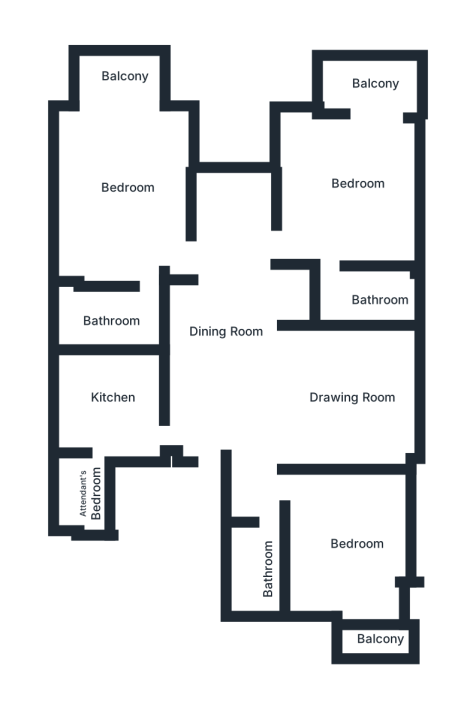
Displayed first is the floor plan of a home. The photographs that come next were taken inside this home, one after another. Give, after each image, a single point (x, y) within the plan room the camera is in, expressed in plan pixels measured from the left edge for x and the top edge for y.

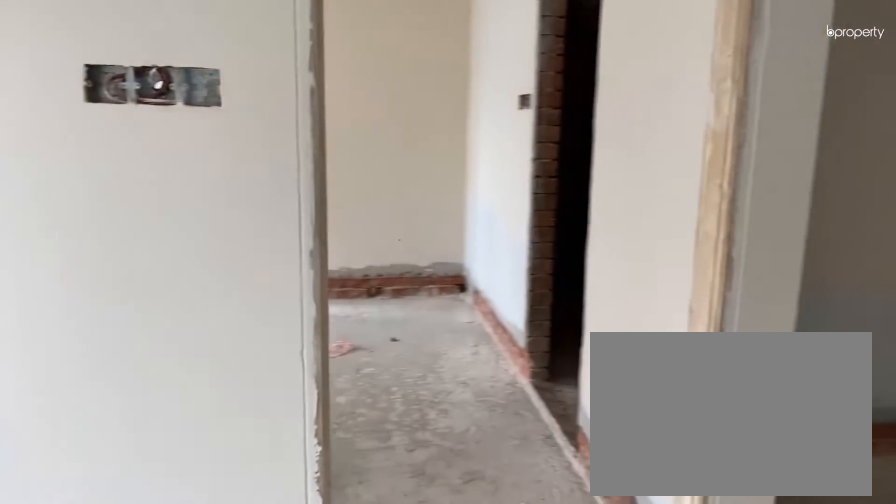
(240, 353)
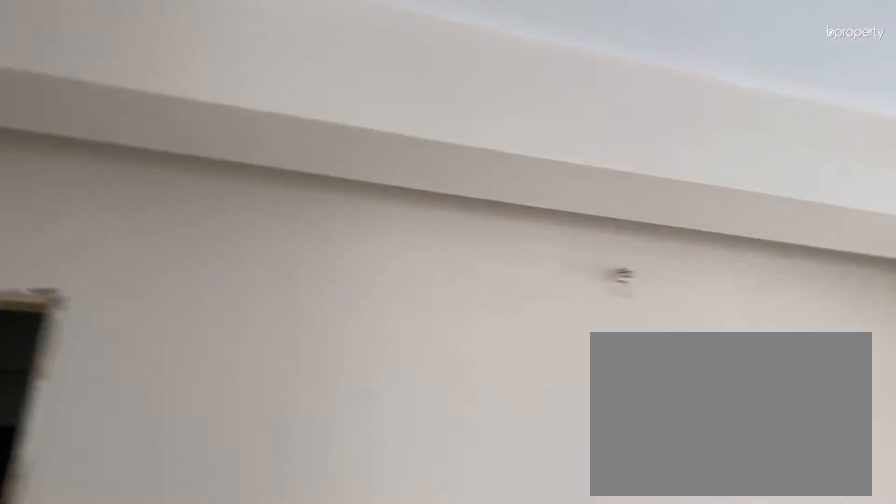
(240, 353)
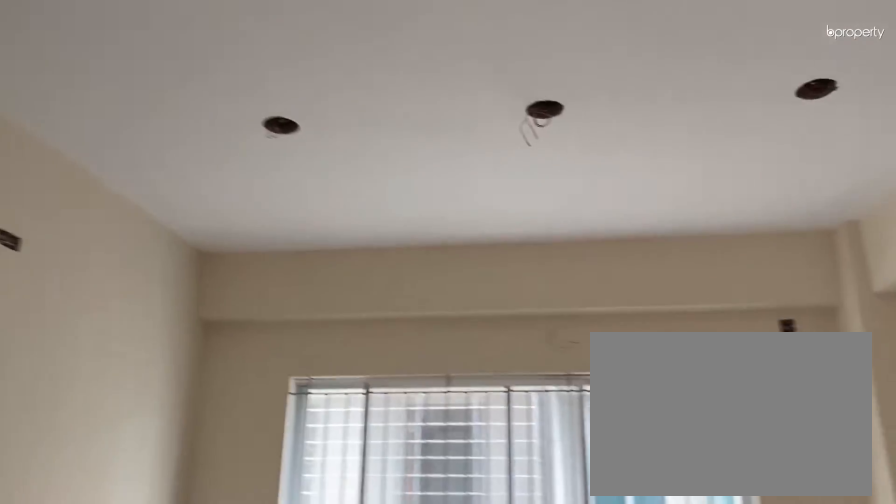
(339, 397)
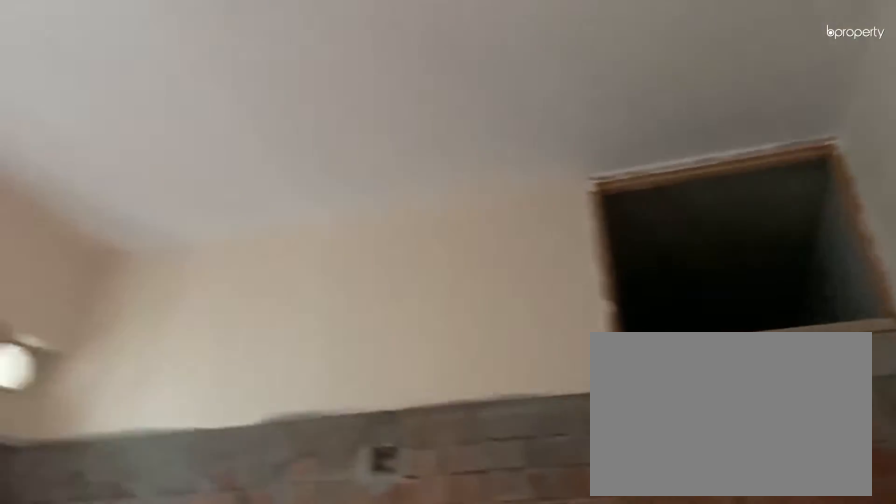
(108, 396)
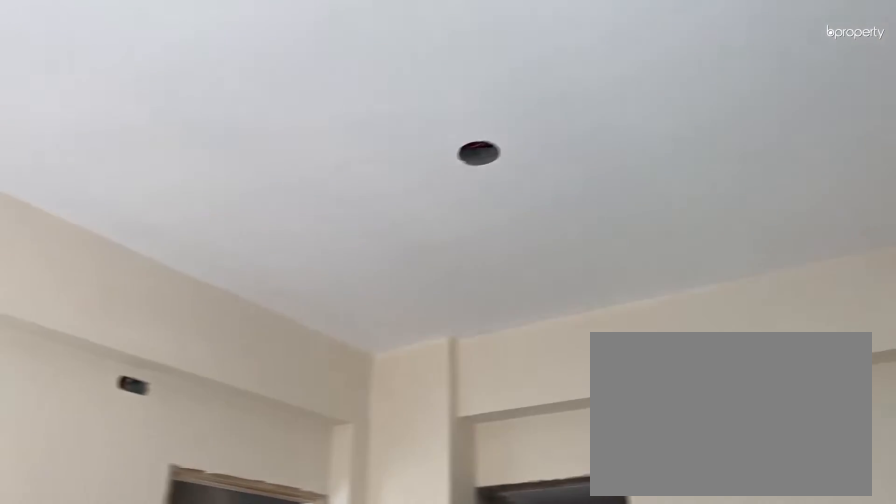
(123, 168)
